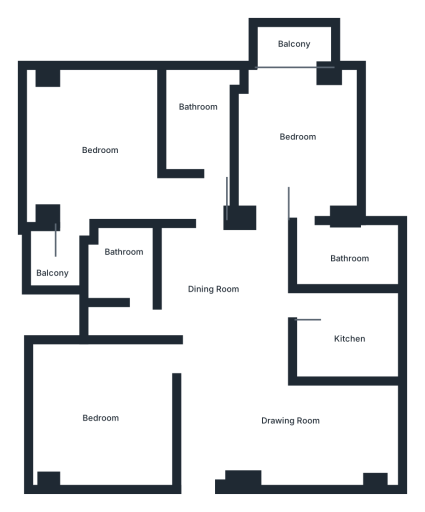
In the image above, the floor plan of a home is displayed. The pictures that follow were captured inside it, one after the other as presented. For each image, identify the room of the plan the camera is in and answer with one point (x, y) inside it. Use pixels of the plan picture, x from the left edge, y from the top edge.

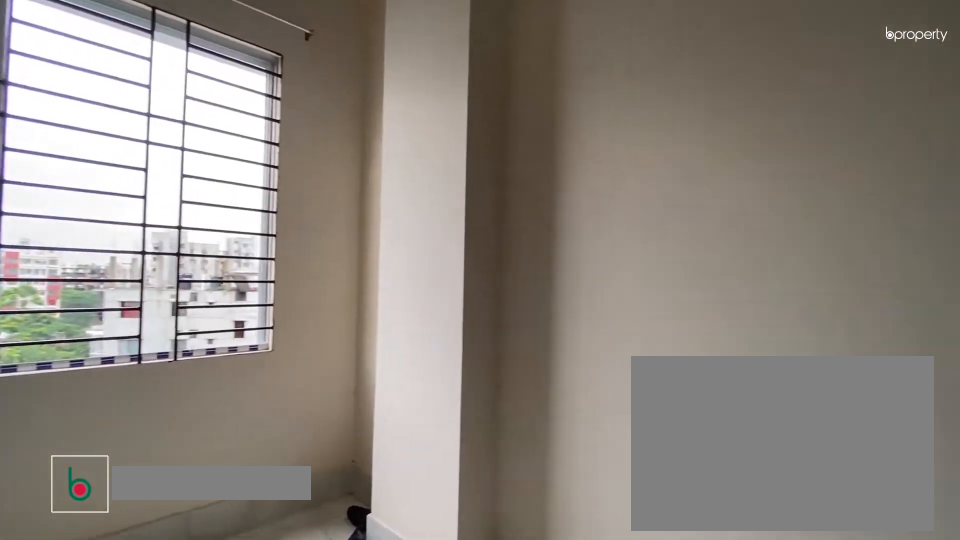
(306, 435)
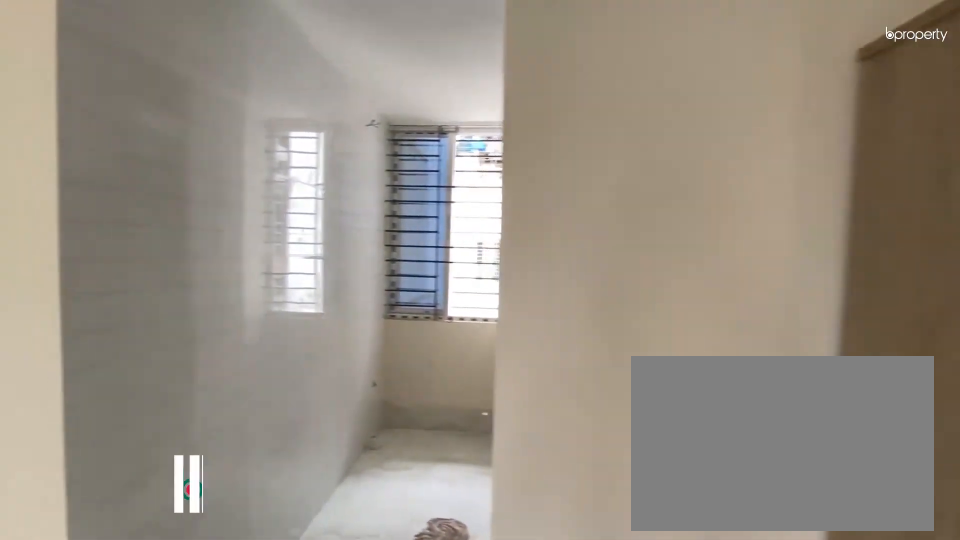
(230, 293)
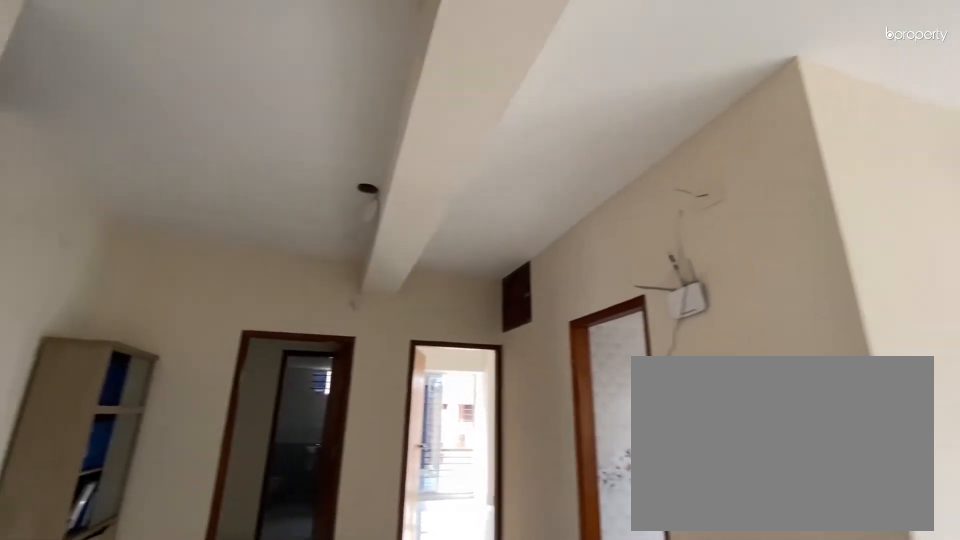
(230, 293)
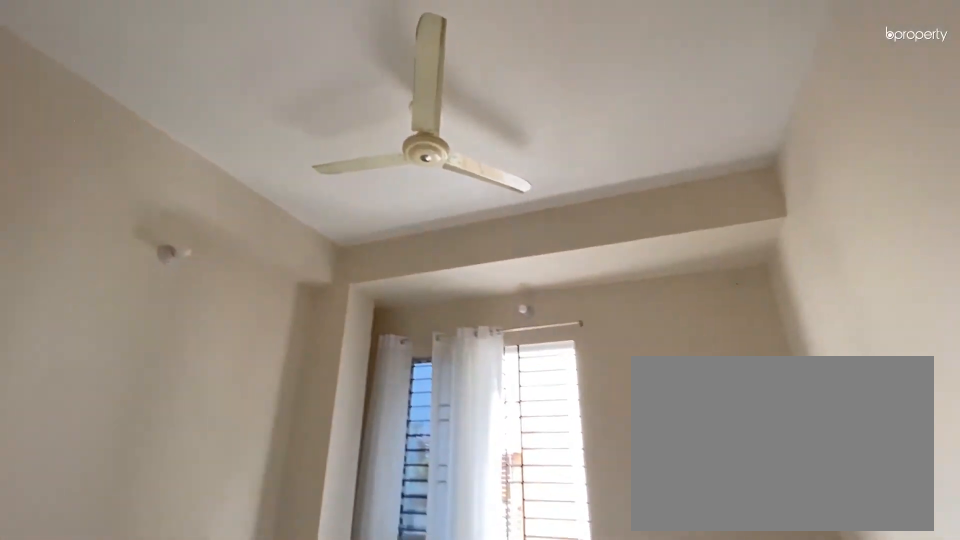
(106, 413)
